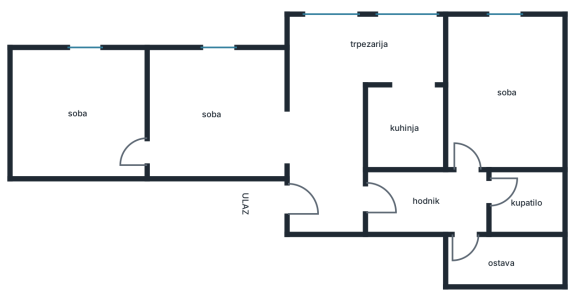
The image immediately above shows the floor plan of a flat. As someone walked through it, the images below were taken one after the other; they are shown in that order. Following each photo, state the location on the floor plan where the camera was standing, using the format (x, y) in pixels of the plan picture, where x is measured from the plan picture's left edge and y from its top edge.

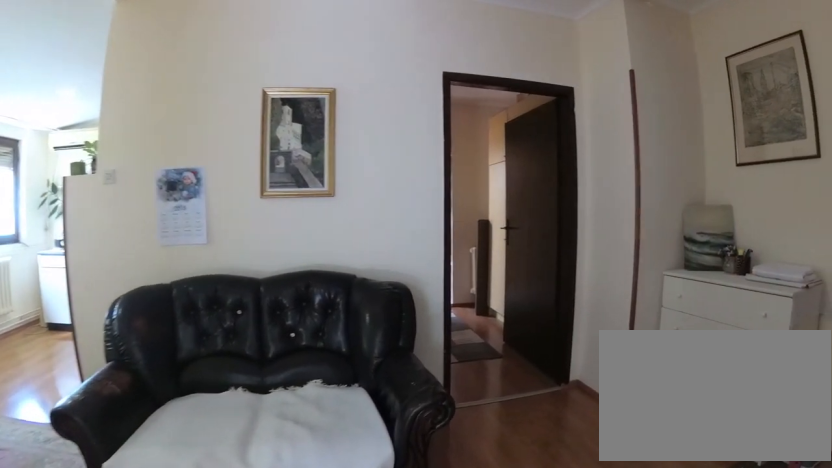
(288, 159)
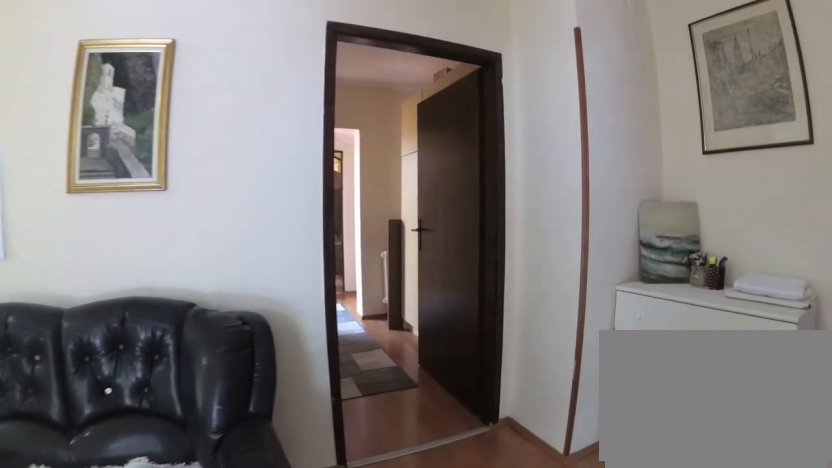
(302, 167)
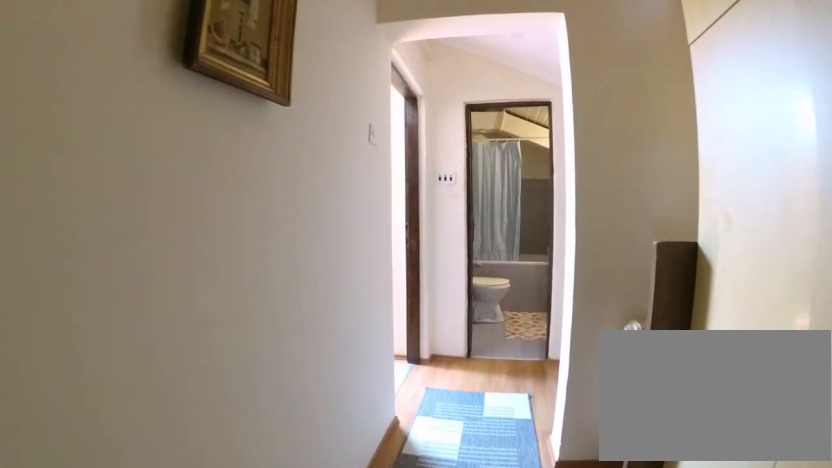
(371, 195)
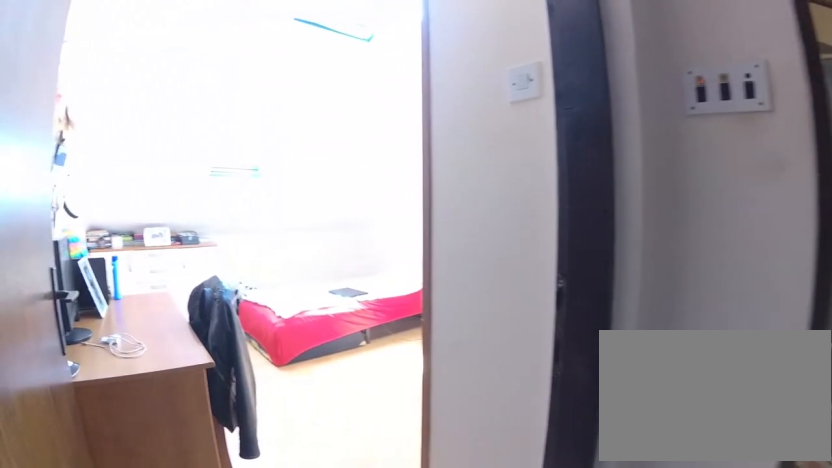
(446, 197)
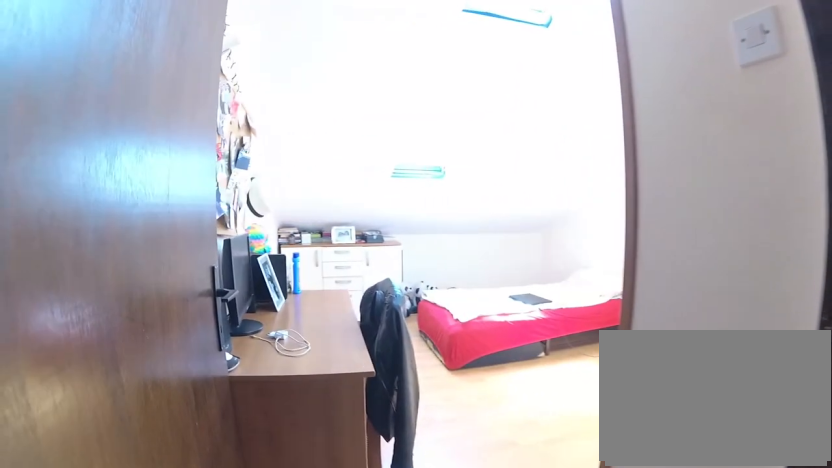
(455, 190)
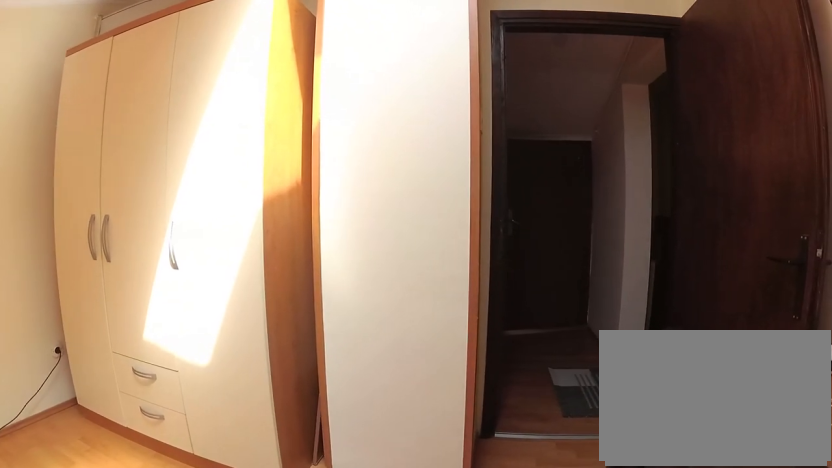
(475, 66)
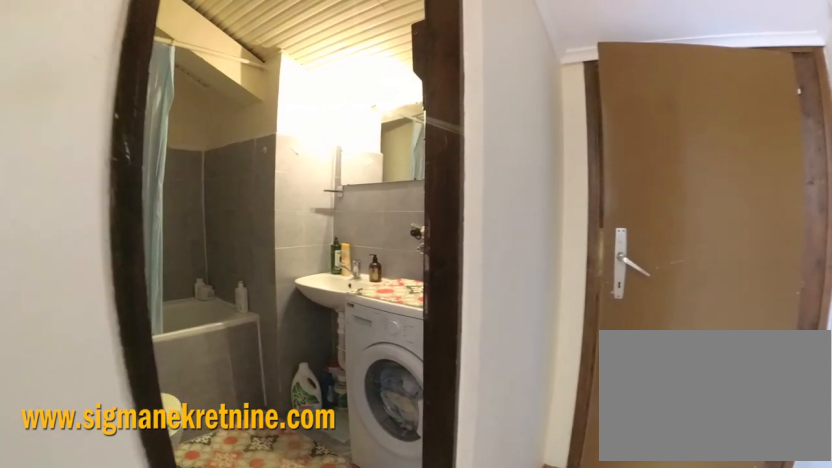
(473, 168)
